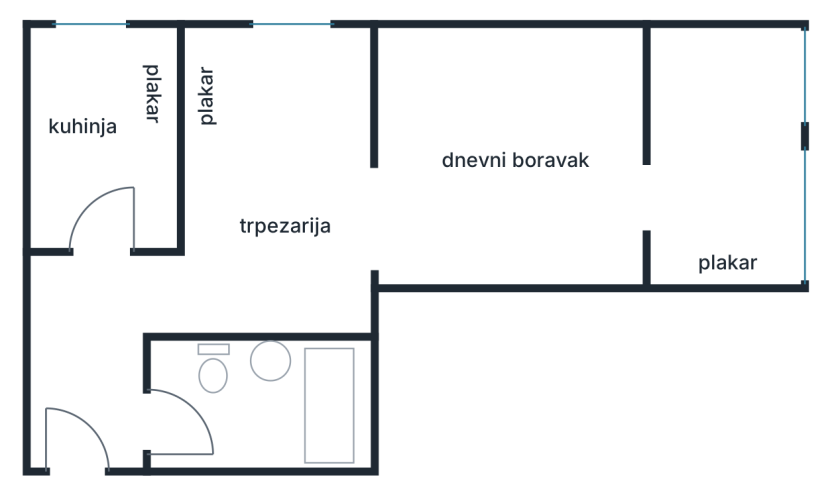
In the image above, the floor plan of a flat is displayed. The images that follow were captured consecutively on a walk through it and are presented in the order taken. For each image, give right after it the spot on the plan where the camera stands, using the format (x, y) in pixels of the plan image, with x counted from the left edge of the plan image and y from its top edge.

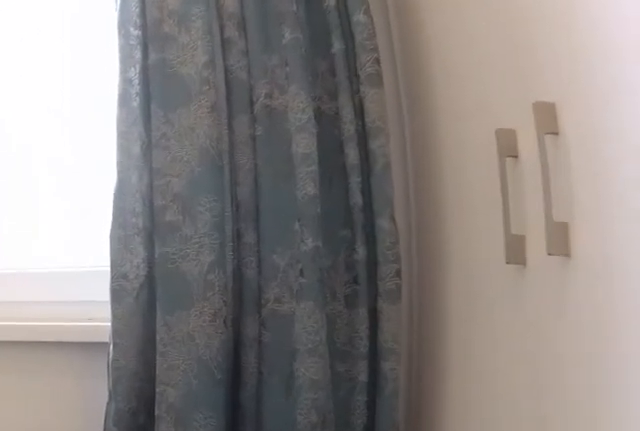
(718, 194)
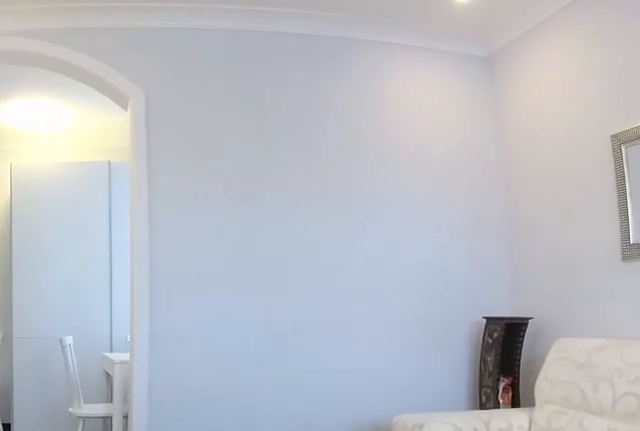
(644, 195)
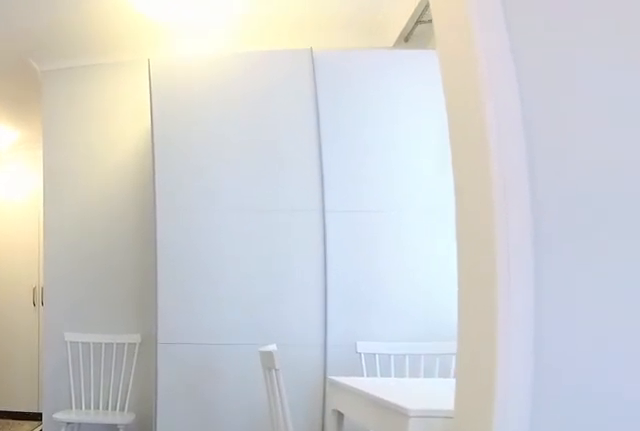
(495, 209)
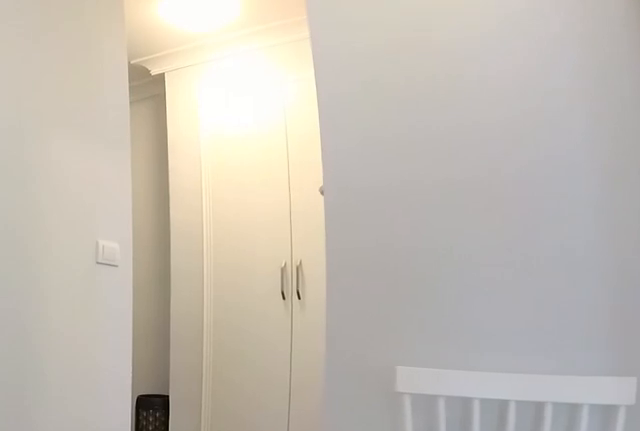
(304, 247)
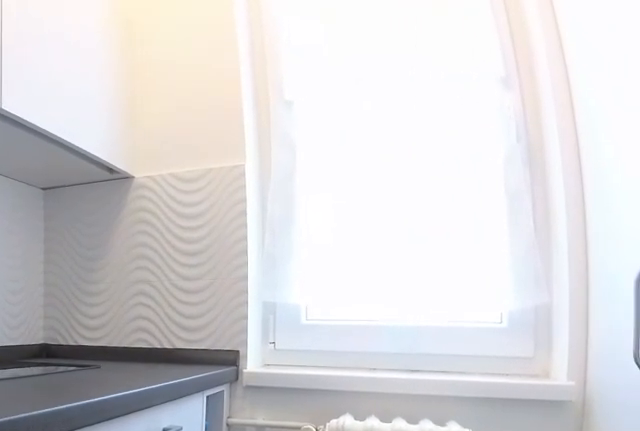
(104, 176)
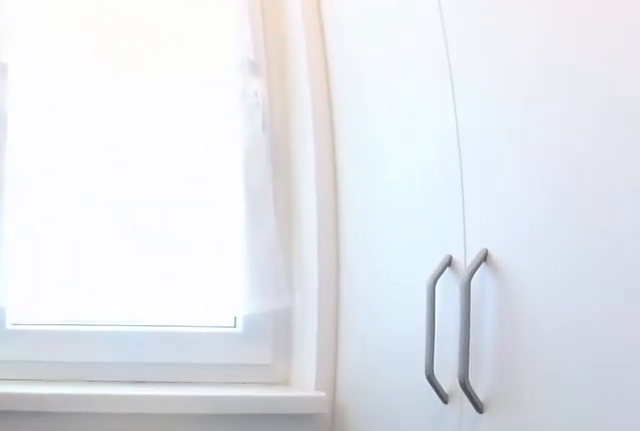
(104, 144)
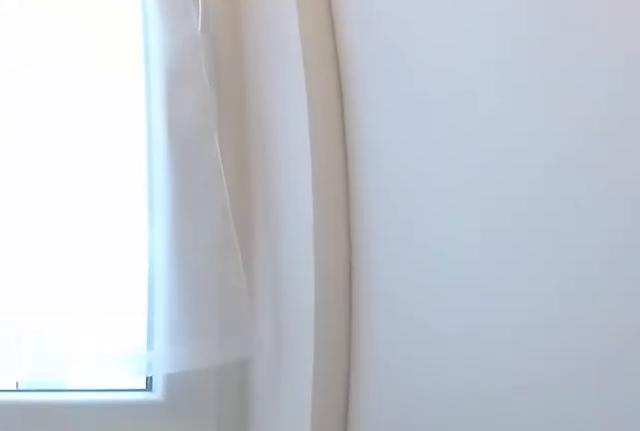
(104, 102)
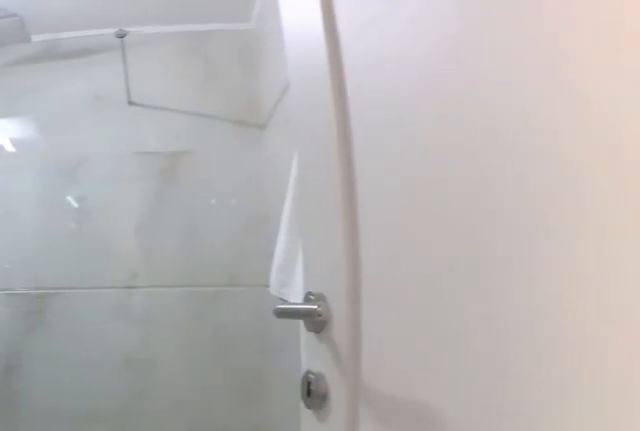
(129, 429)
